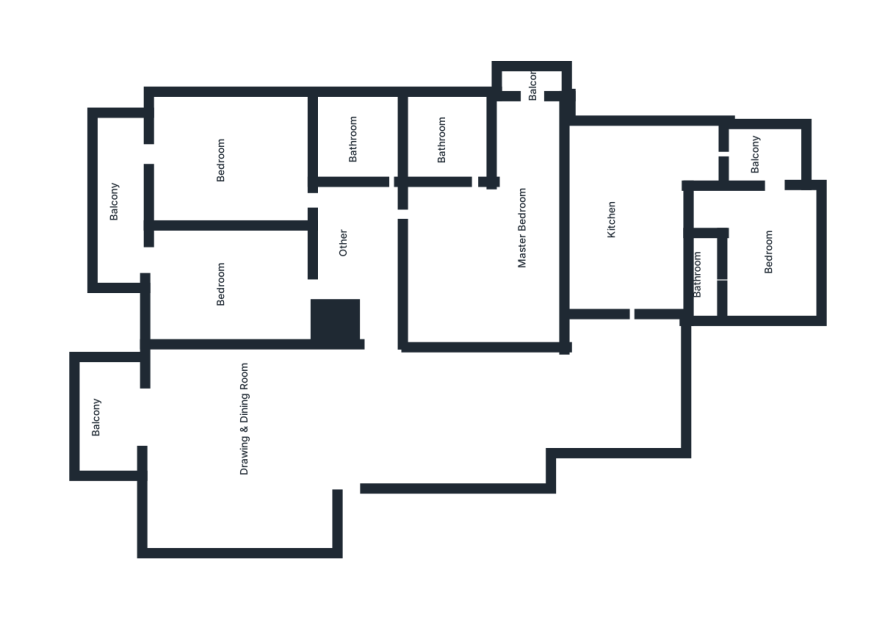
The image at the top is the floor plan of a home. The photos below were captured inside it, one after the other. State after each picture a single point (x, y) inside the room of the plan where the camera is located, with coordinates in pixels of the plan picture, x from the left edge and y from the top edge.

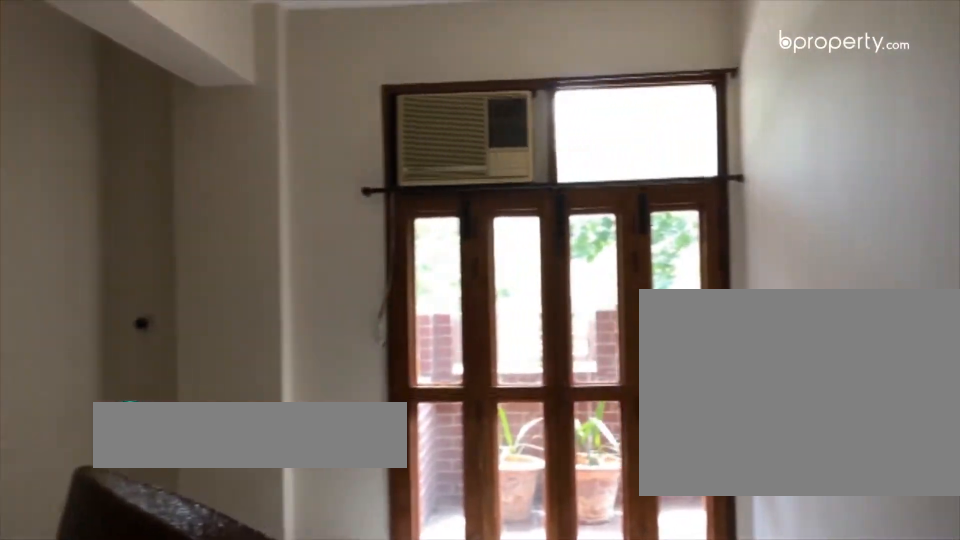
(243, 275)
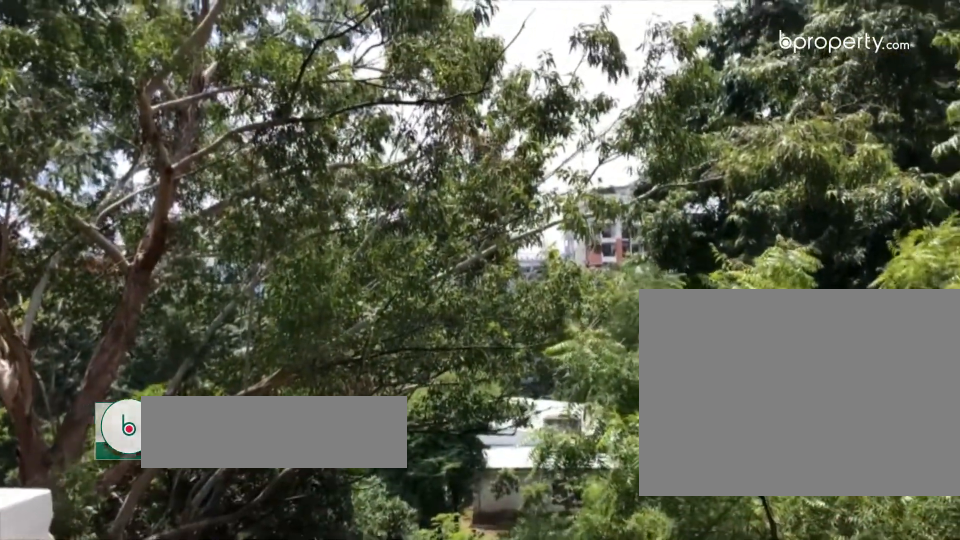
(121, 239)
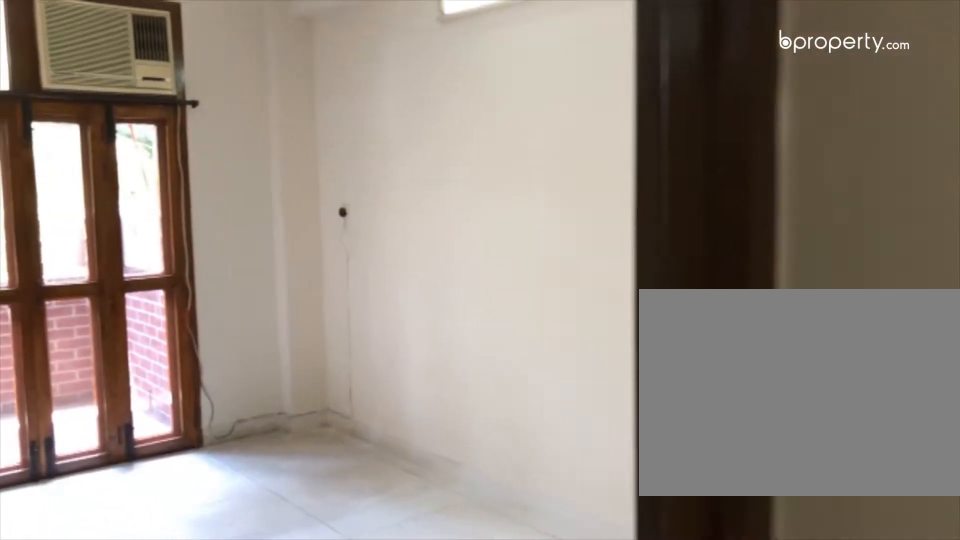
(221, 154)
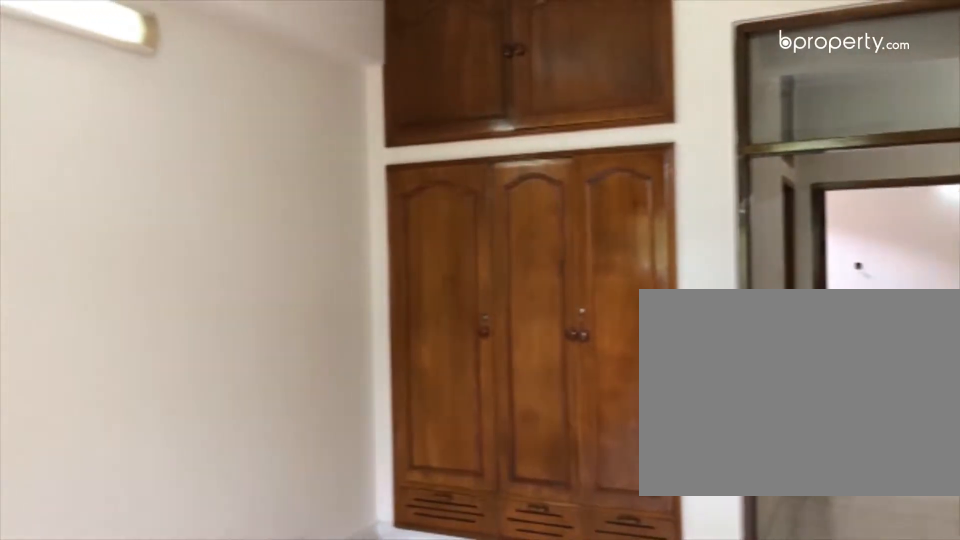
(221, 154)
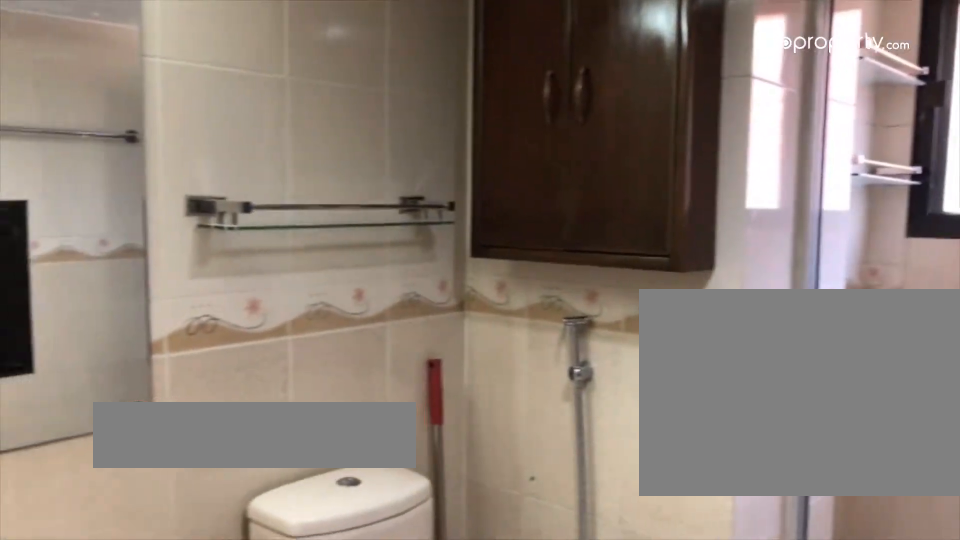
(353, 117)
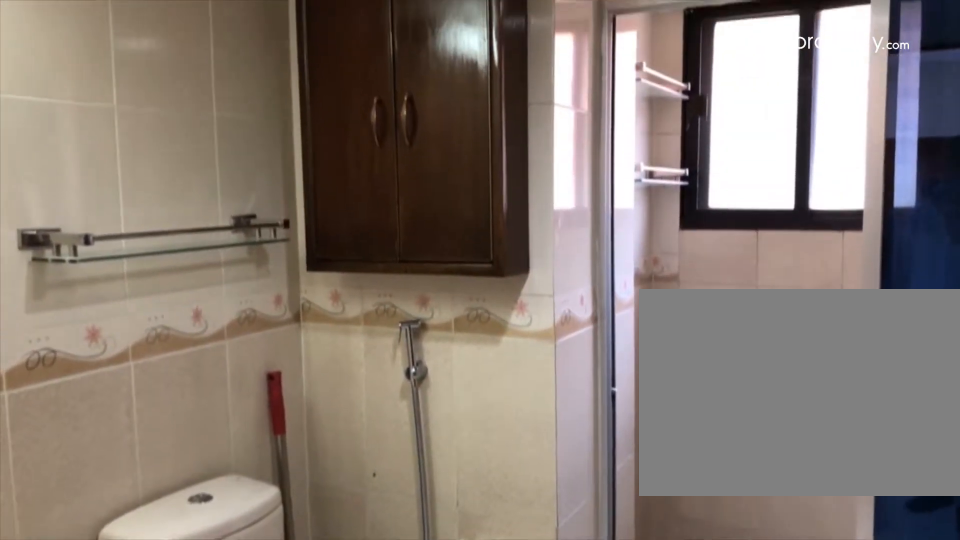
(353, 117)
